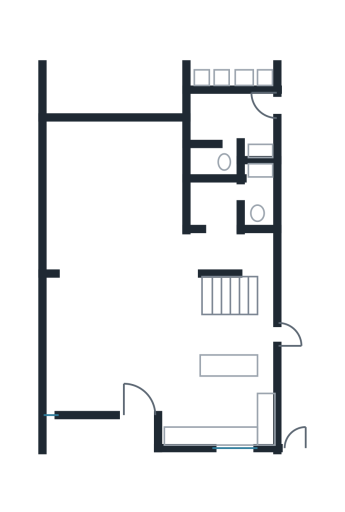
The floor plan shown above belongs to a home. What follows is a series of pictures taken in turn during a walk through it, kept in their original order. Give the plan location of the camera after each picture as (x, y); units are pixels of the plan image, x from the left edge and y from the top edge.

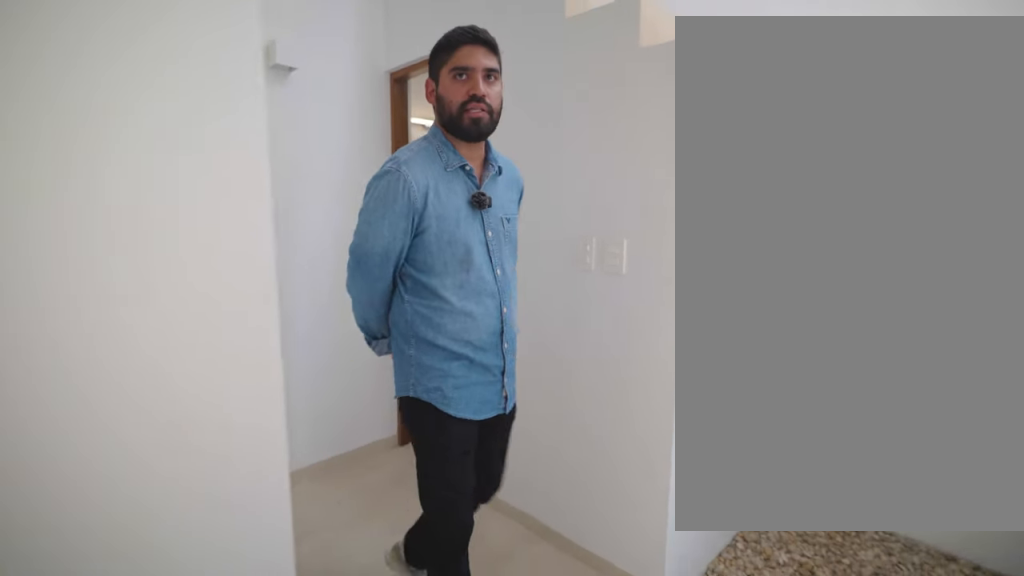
(226, 224)
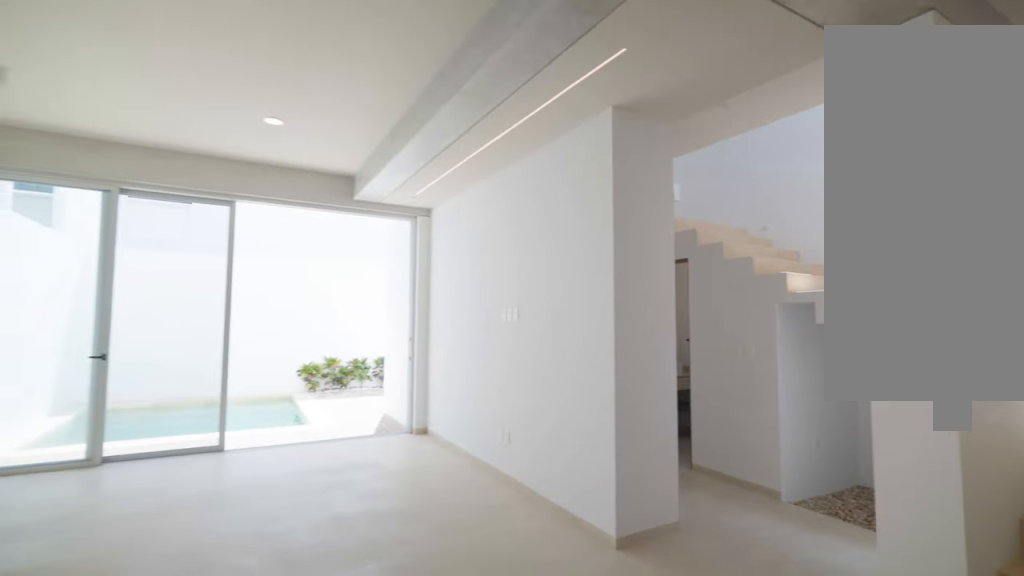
(175, 269)
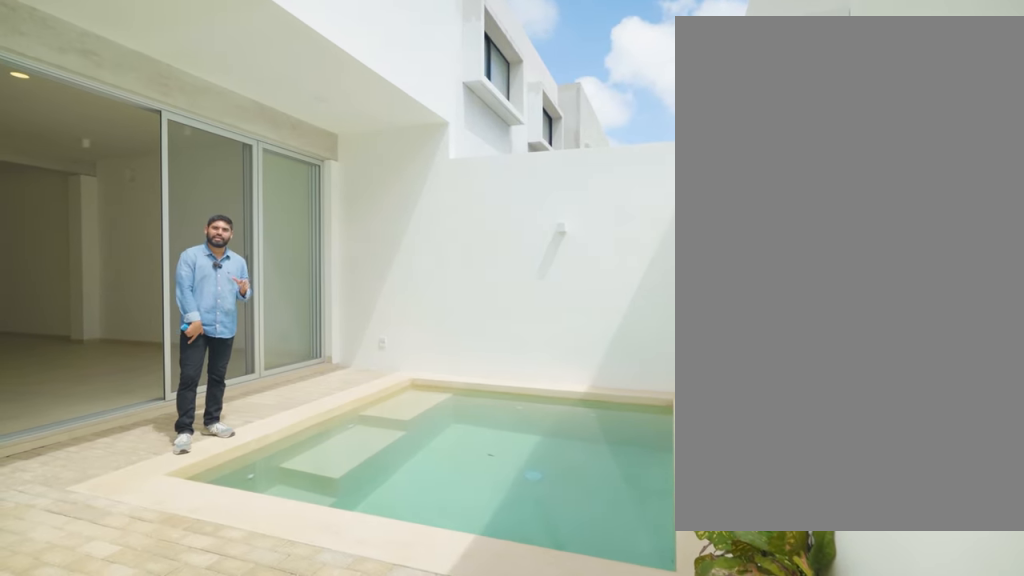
(180, 51)
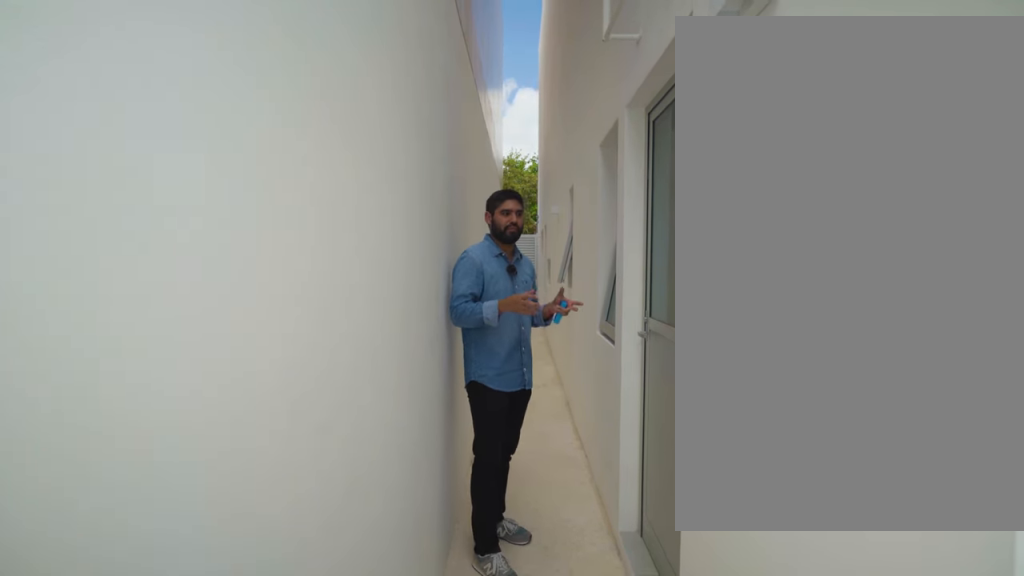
(290, 101)
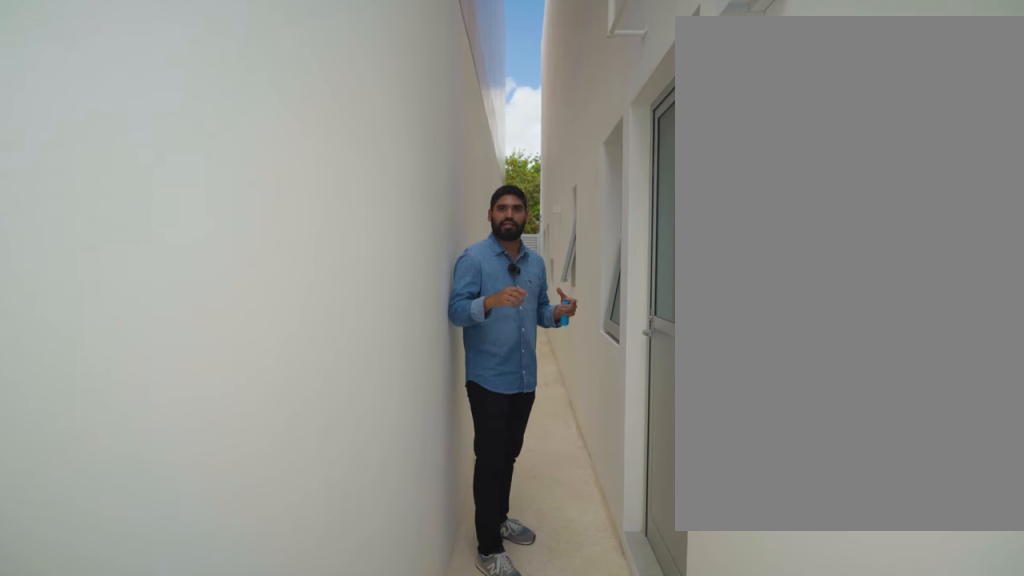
(290, 102)
